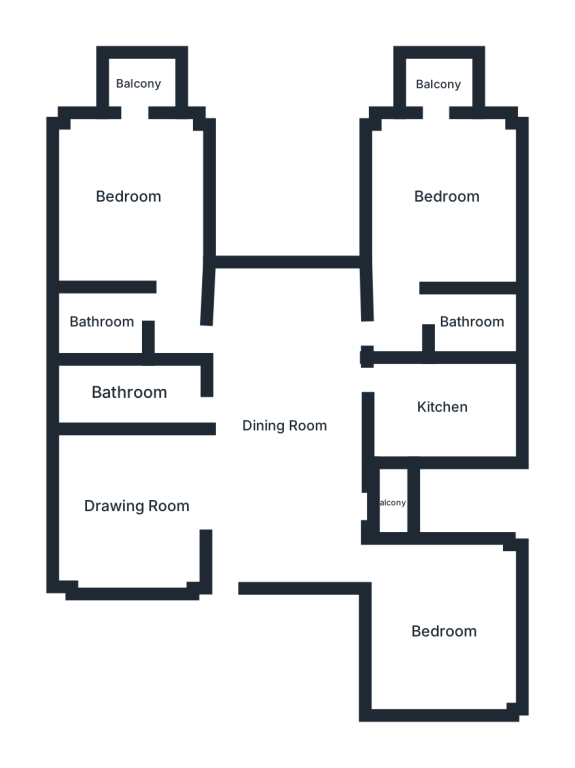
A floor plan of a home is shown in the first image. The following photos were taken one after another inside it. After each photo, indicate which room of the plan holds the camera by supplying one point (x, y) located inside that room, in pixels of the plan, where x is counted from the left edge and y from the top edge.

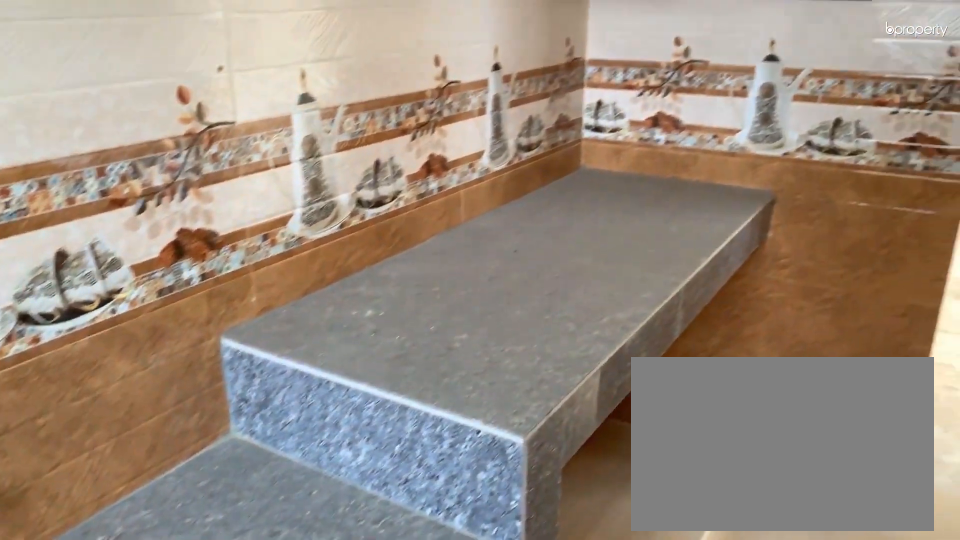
(436, 407)
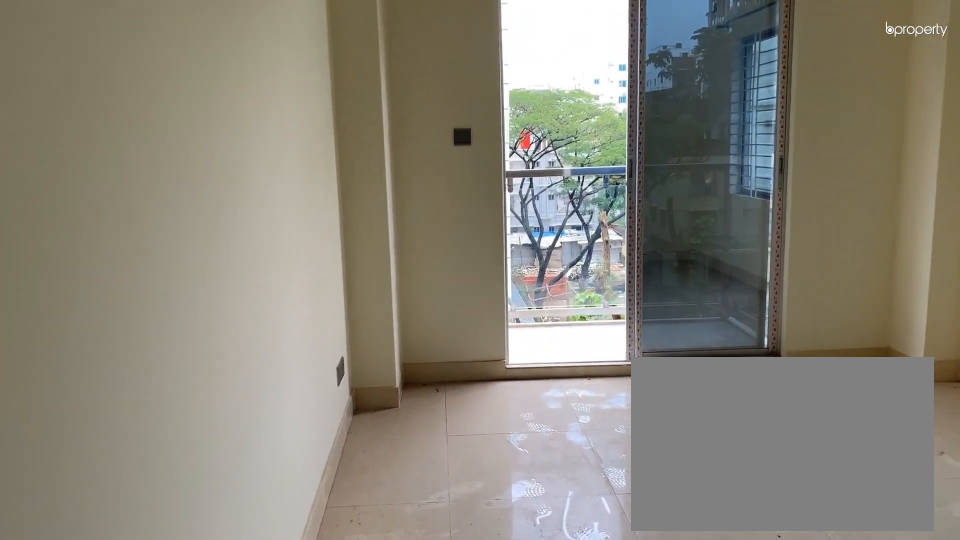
(444, 198)
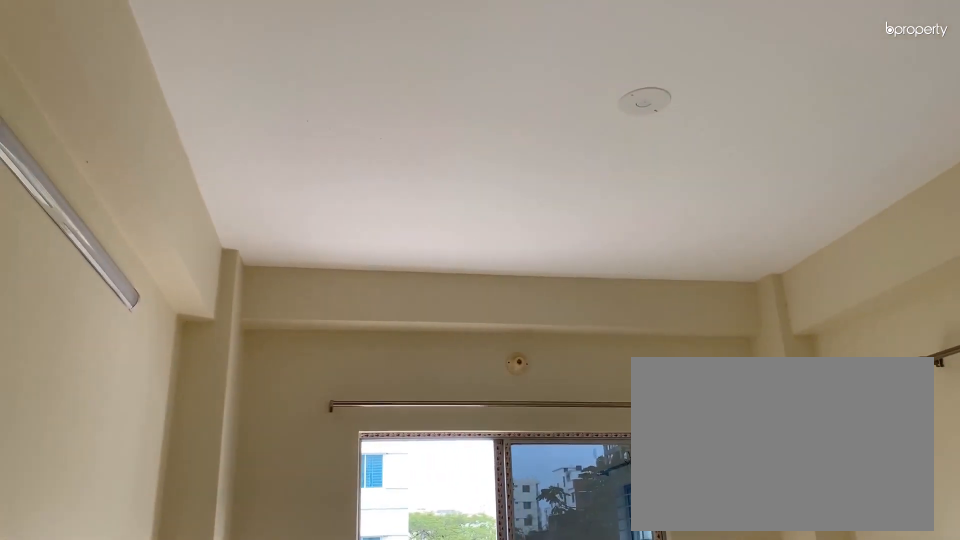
(444, 198)
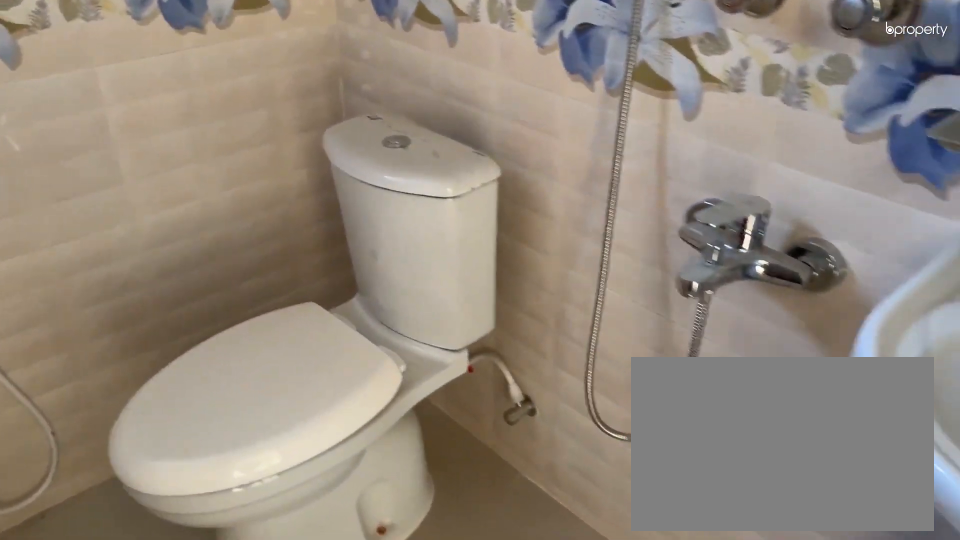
(472, 324)
